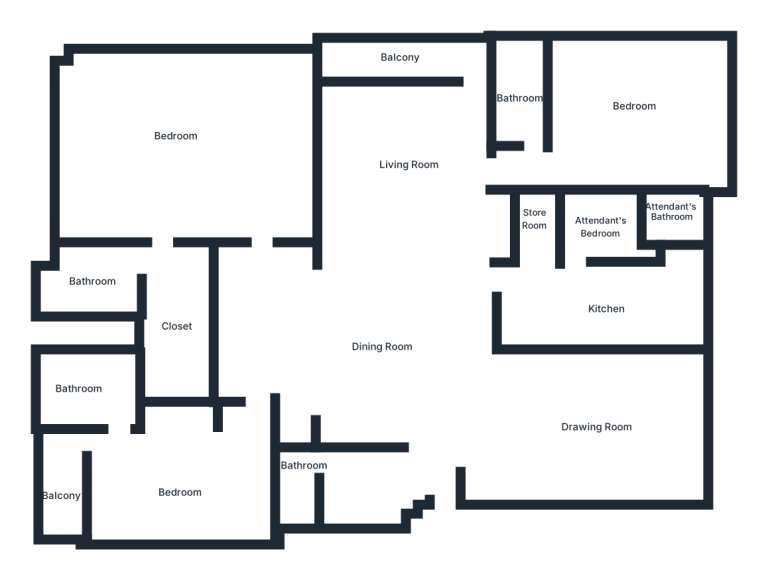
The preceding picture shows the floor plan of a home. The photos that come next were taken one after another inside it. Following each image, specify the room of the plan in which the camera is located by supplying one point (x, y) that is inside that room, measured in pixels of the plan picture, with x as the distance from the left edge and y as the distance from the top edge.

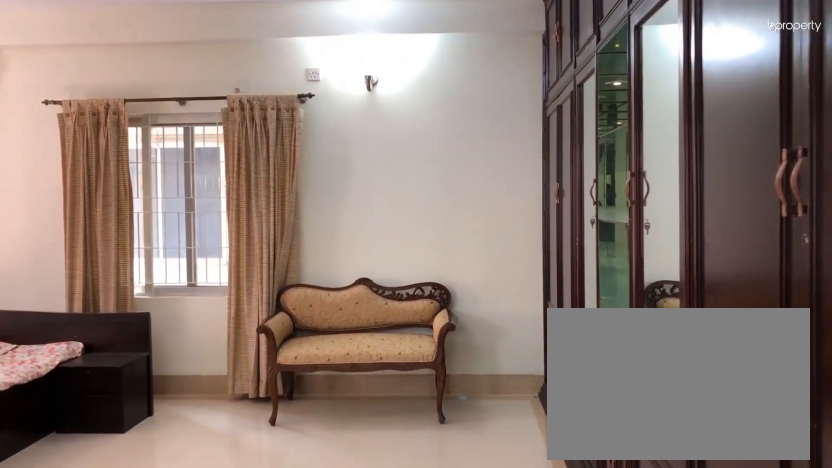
(179, 146)
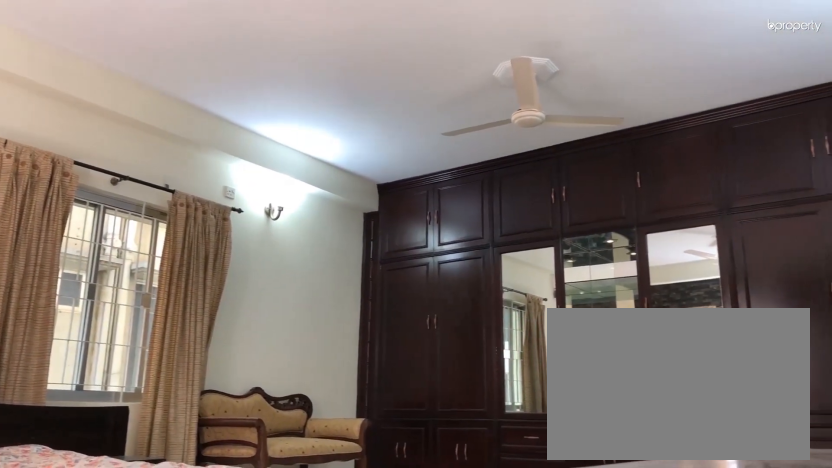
(167, 154)
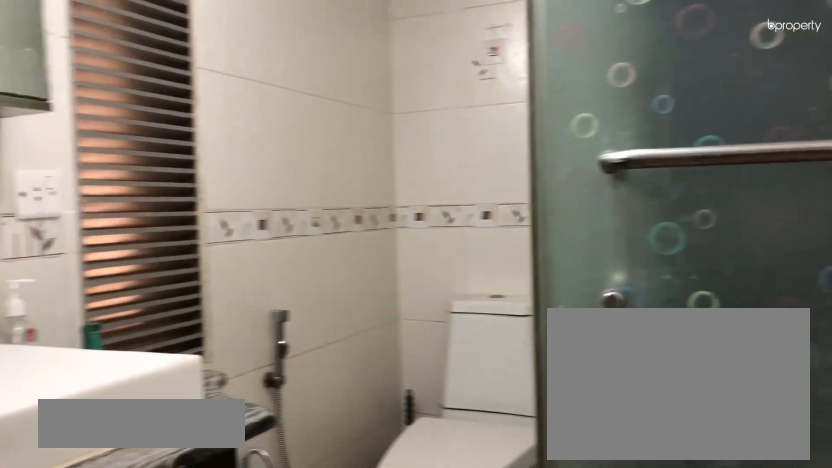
(103, 277)
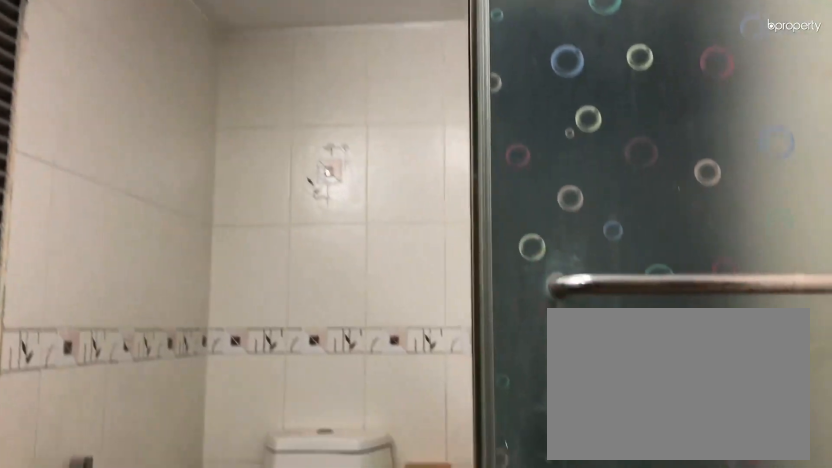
(103, 277)
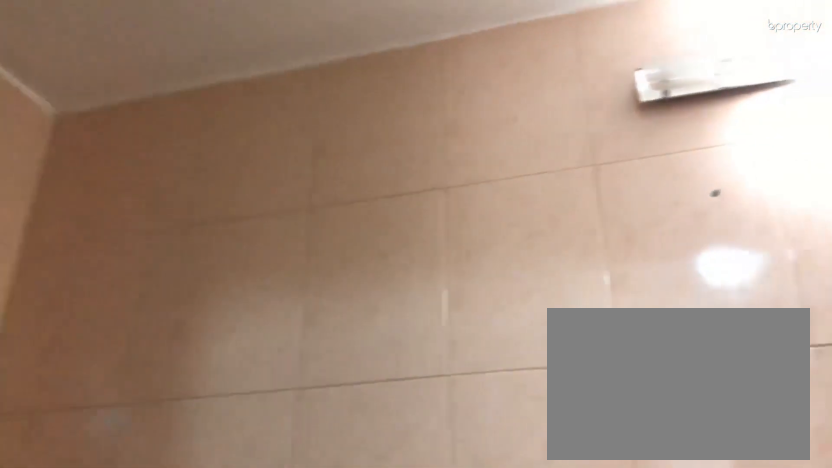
(299, 486)
